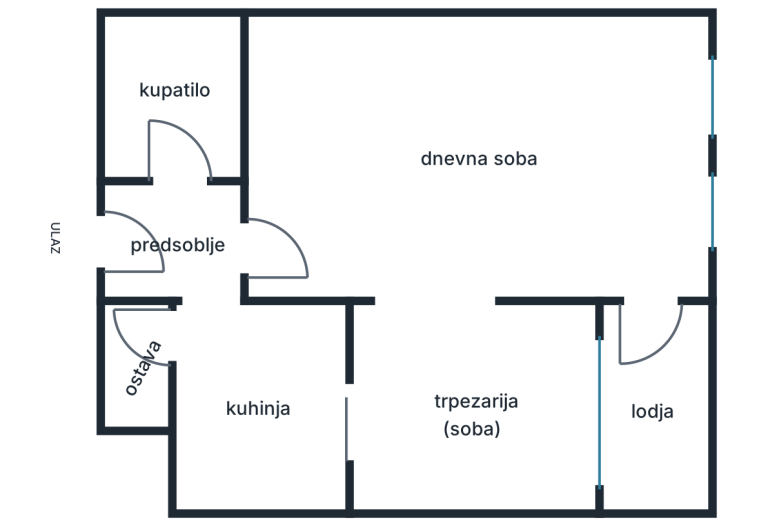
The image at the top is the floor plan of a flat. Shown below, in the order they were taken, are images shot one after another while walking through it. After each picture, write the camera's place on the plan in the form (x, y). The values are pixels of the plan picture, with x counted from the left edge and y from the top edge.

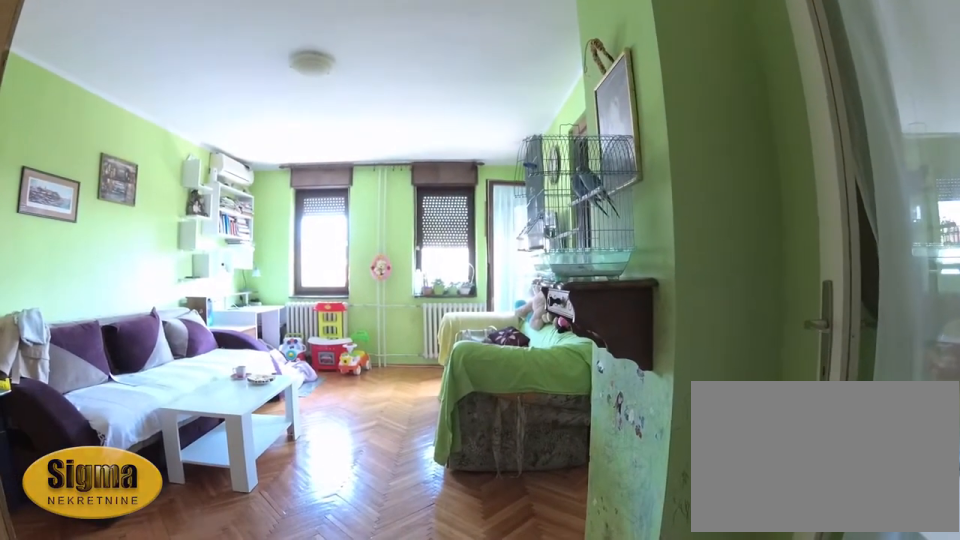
(264, 239)
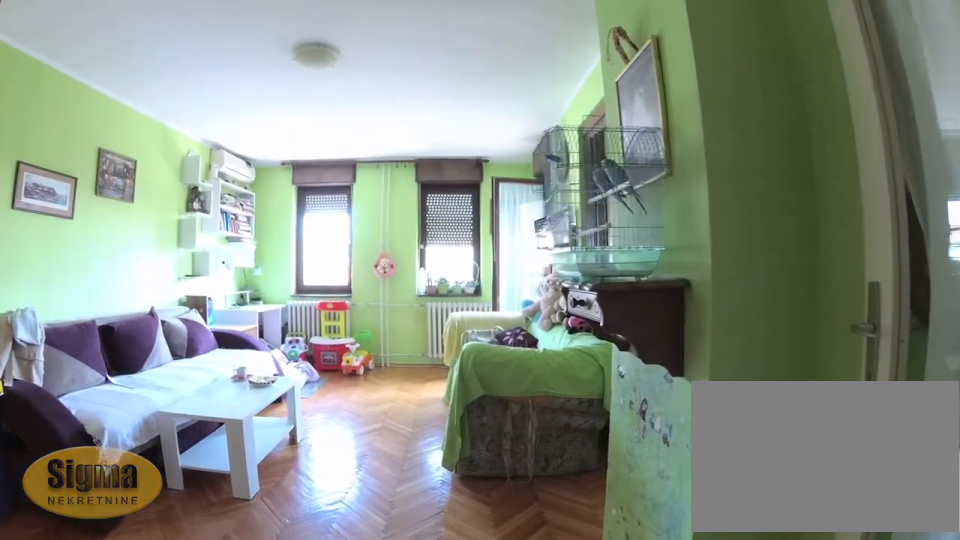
(265, 239)
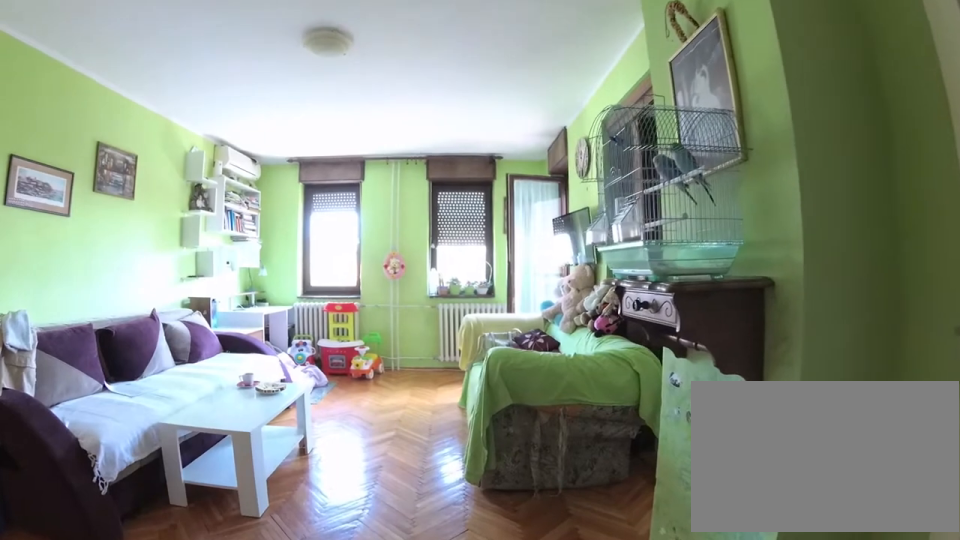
(272, 233)
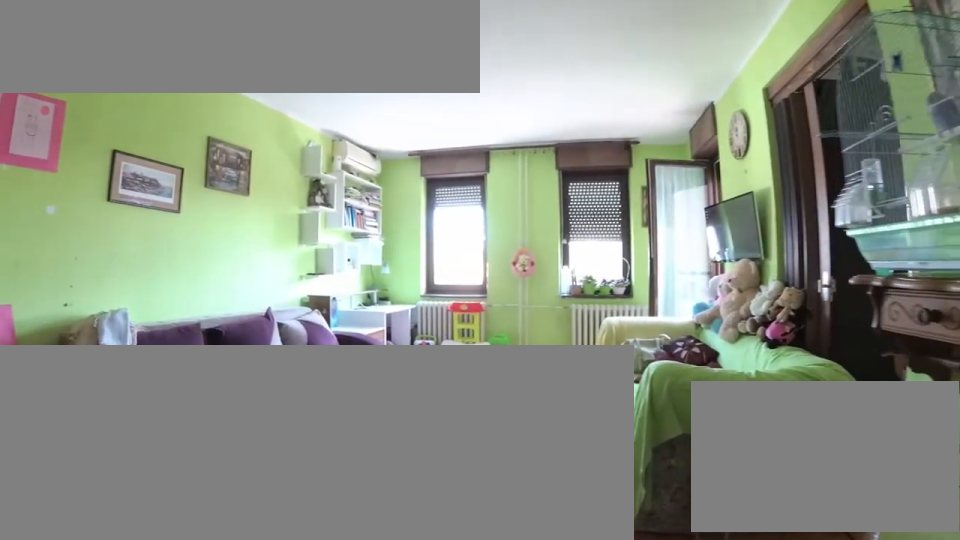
(287, 226)
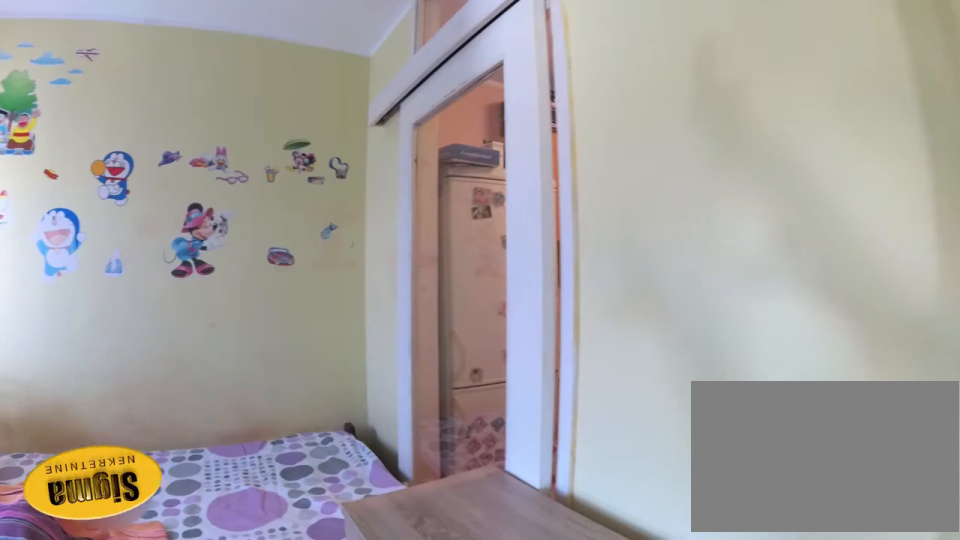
(430, 318)
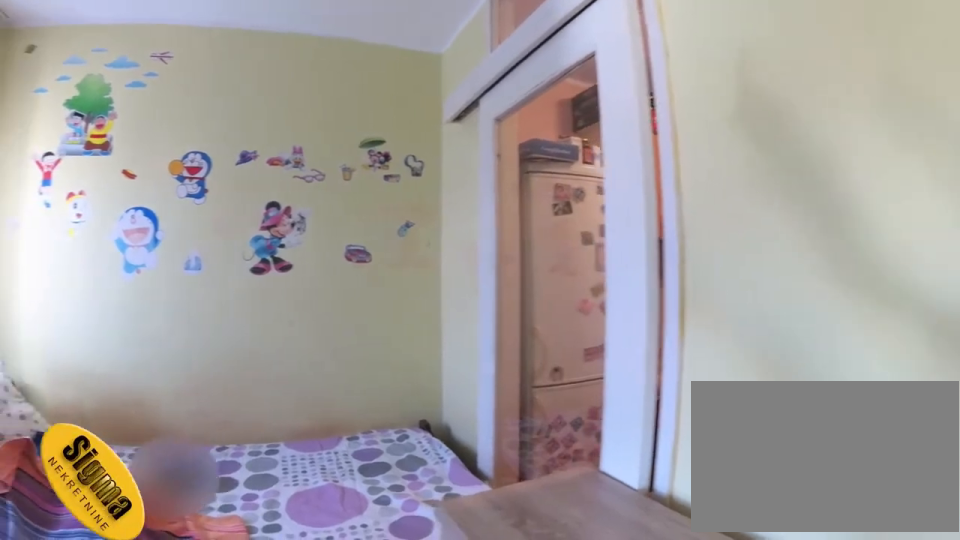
(433, 326)
